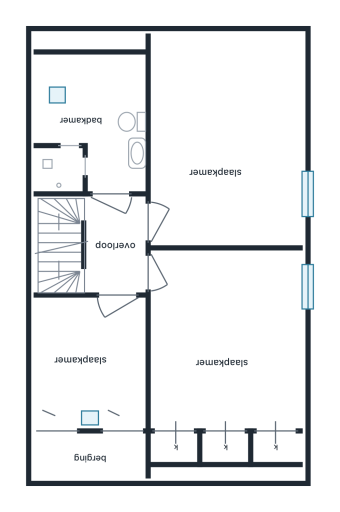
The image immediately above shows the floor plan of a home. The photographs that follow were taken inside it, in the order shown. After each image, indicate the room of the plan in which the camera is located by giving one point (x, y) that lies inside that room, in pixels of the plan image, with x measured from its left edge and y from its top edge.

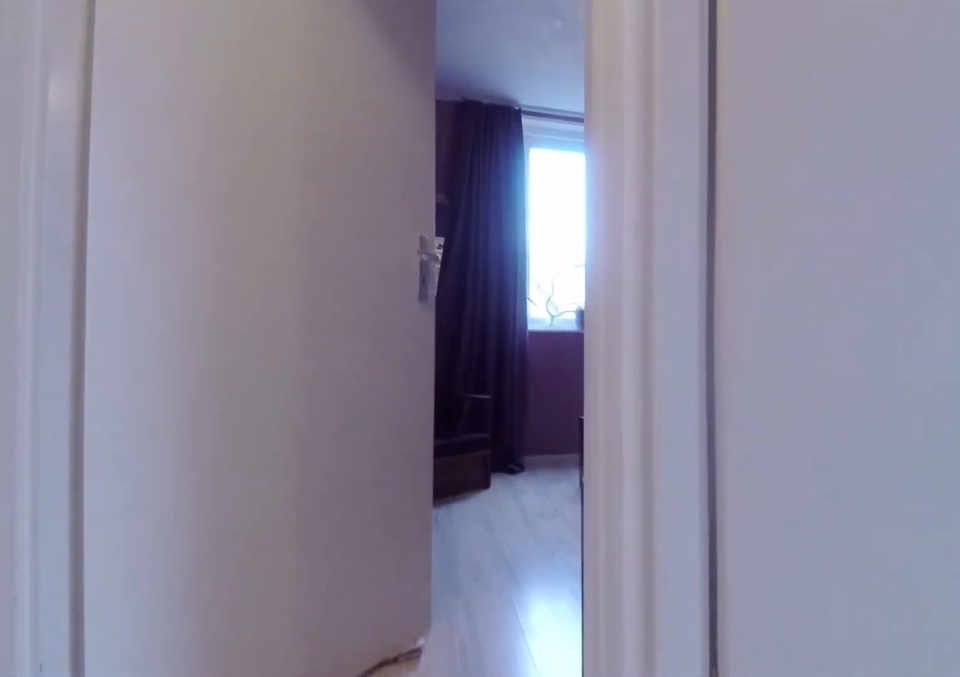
(115, 244)
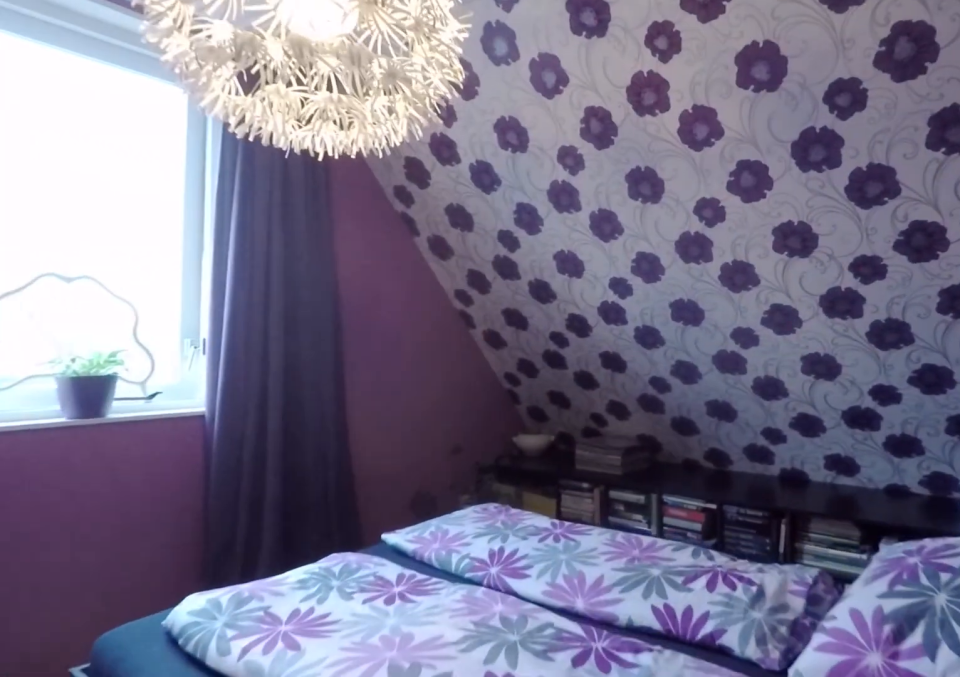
(225, 333)
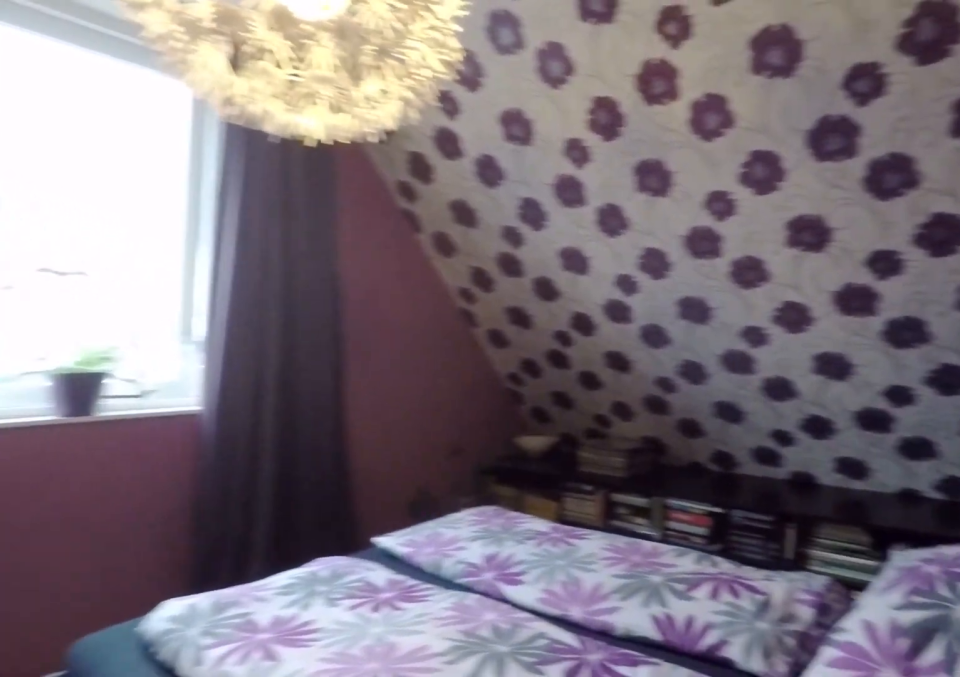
(225, 333)
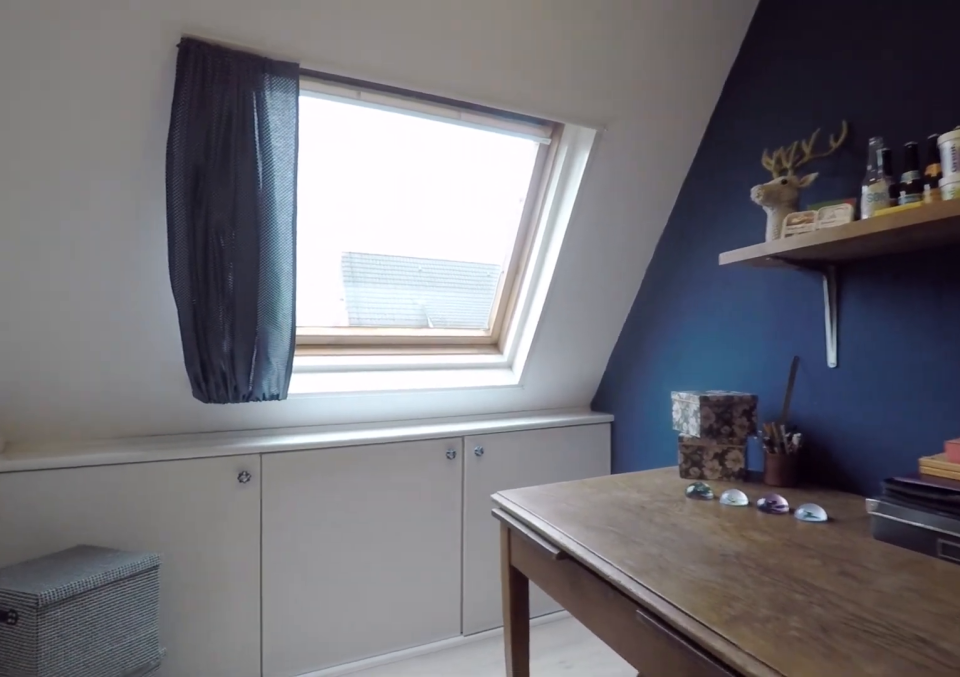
(90, 357)
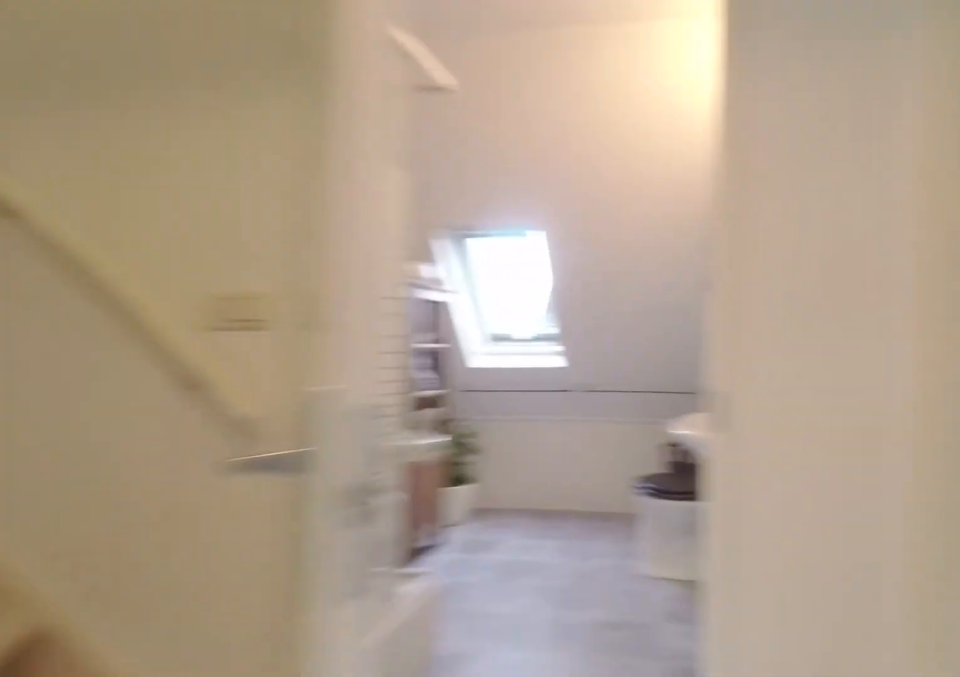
(115, 244)
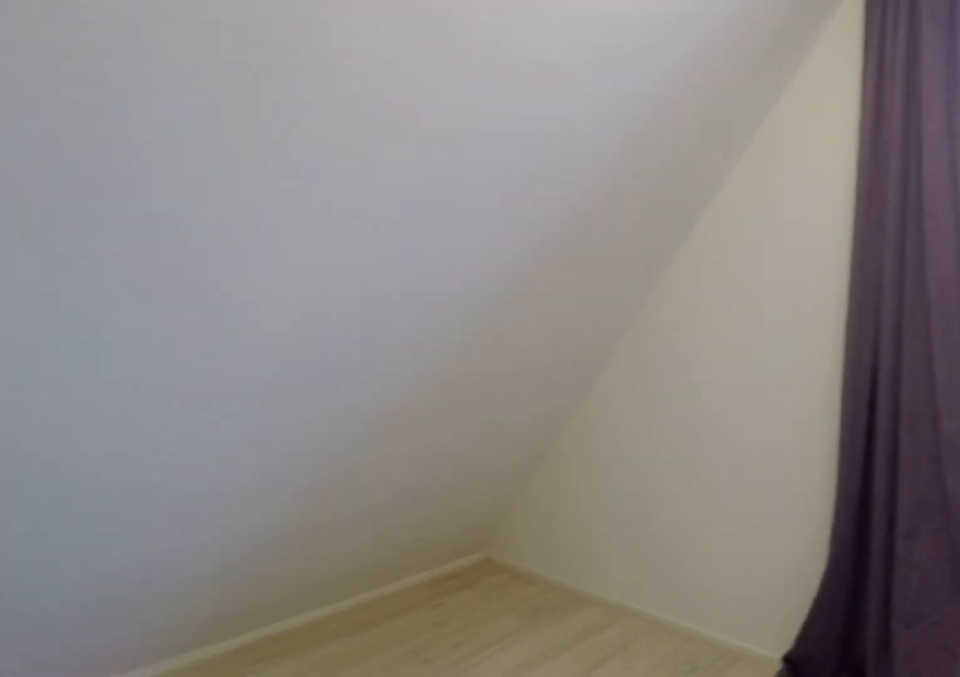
(225, 169)
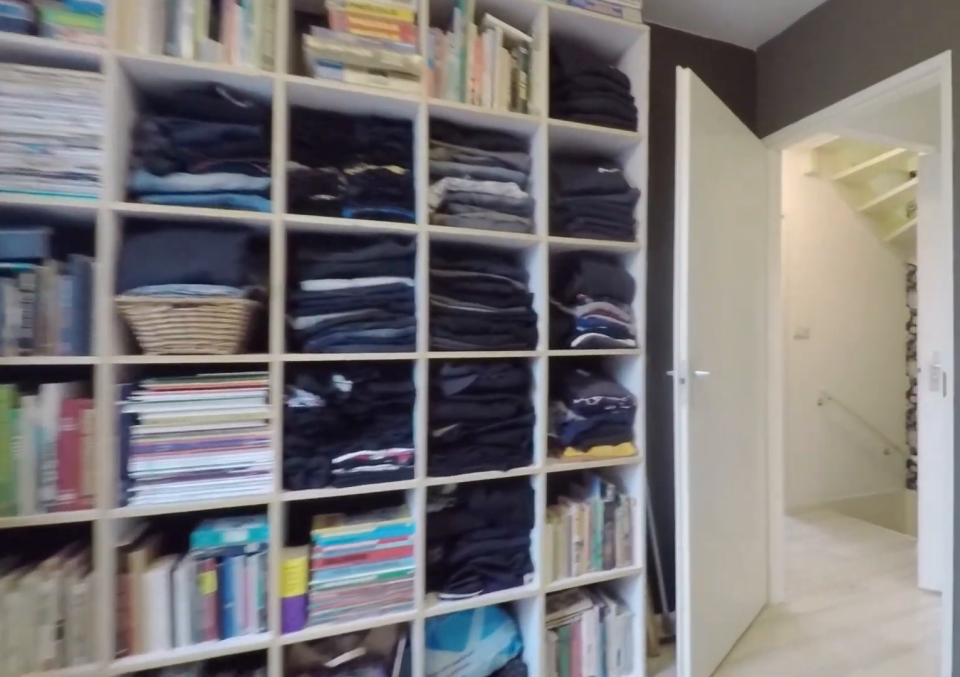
(225, 169)
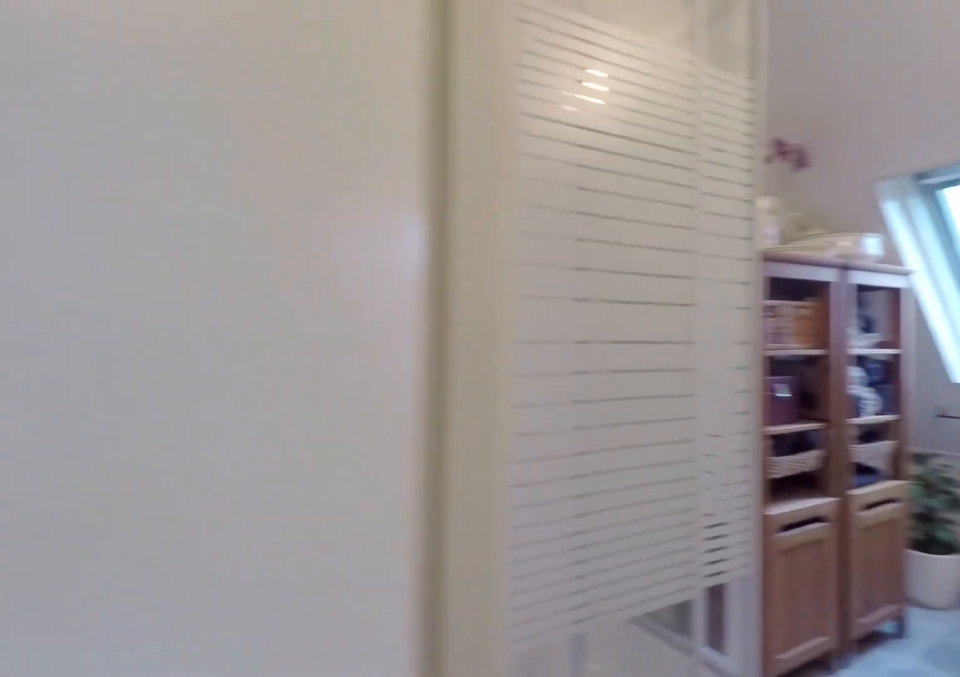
(115, 244)
